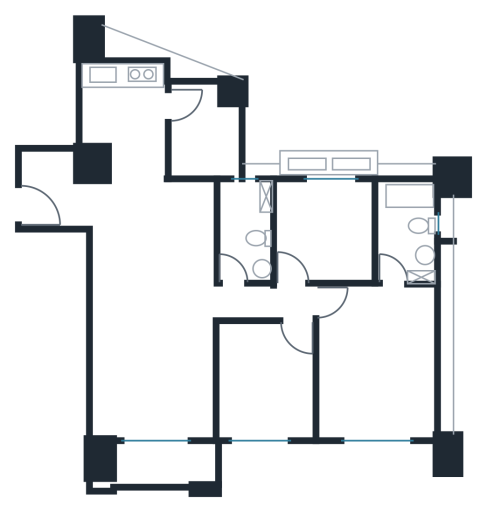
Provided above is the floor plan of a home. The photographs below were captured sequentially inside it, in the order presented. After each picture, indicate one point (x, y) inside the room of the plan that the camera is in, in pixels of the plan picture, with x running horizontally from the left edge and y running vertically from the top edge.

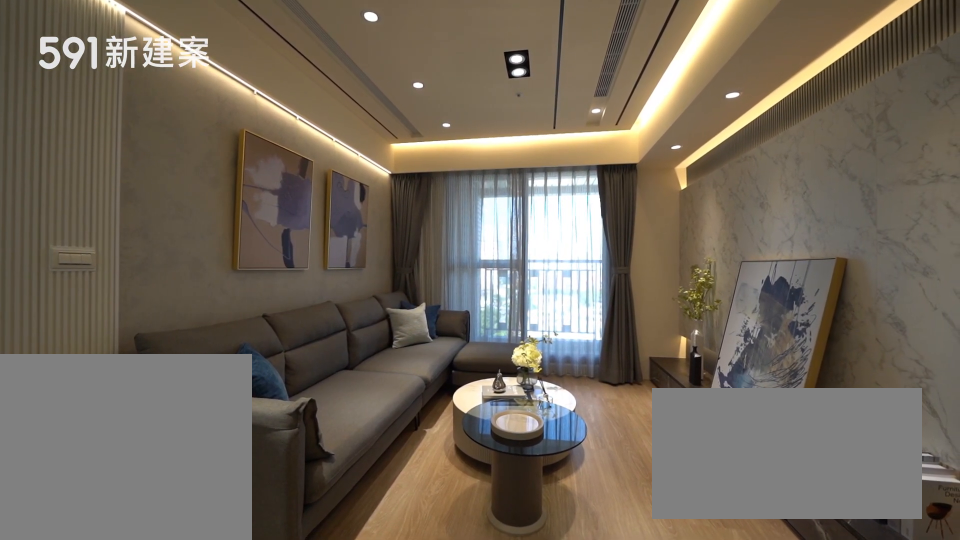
(154, 383)
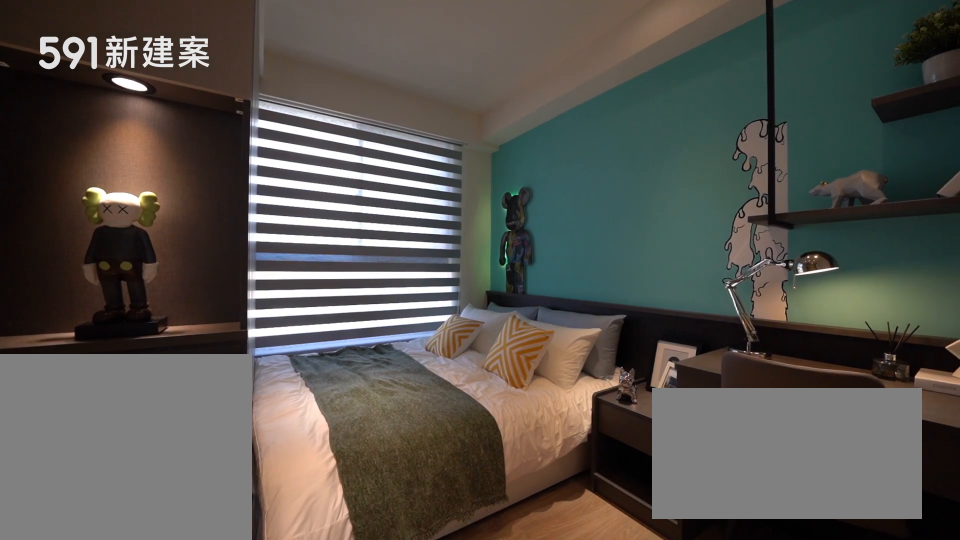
(263, 383)
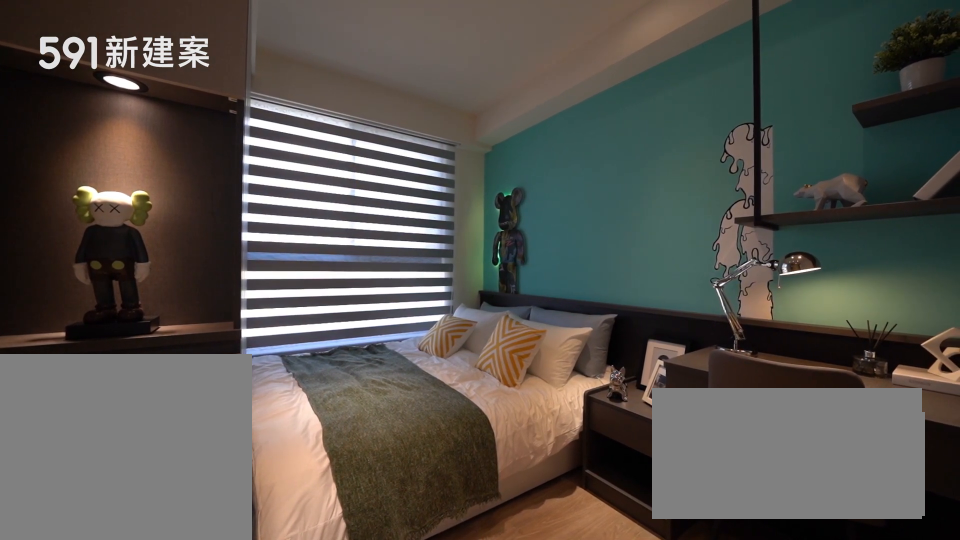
(263, 383)
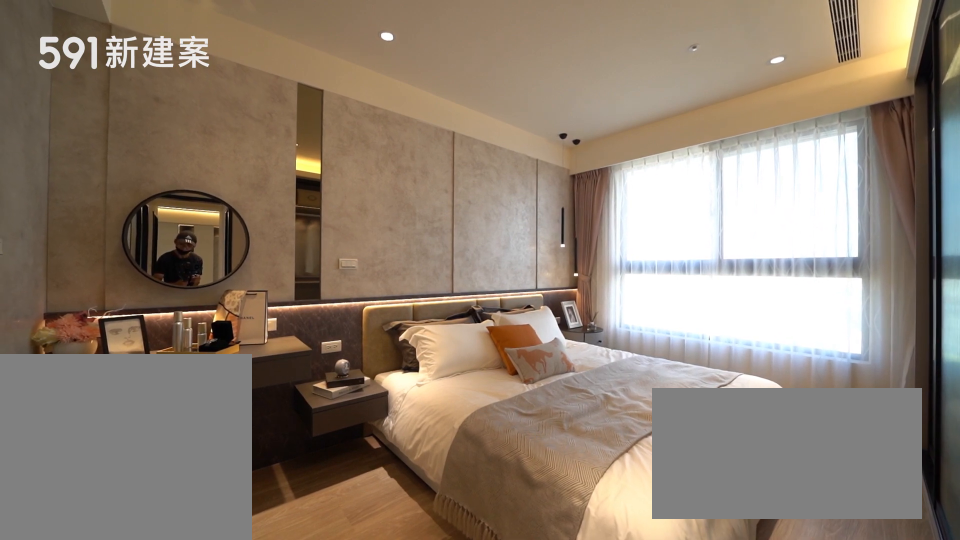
(377, 365)
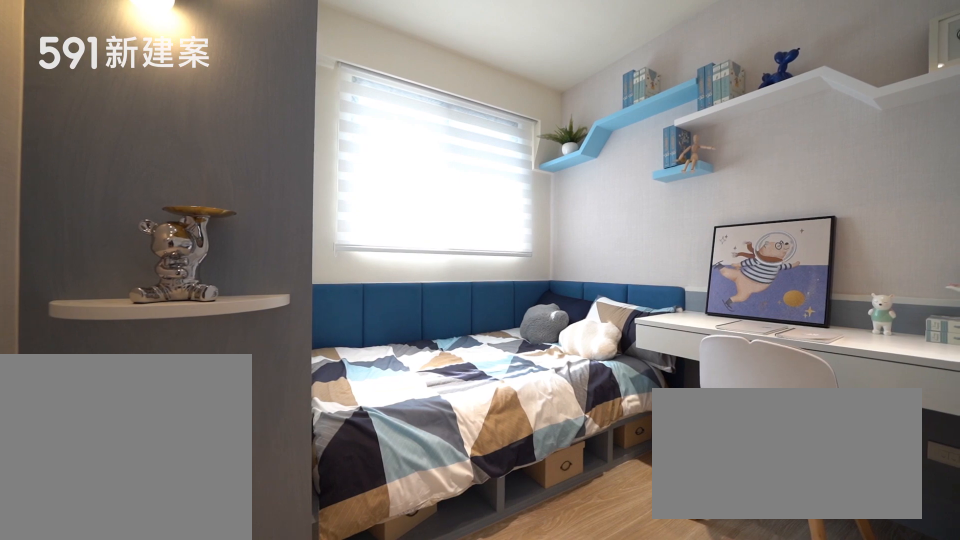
(327, 230)
